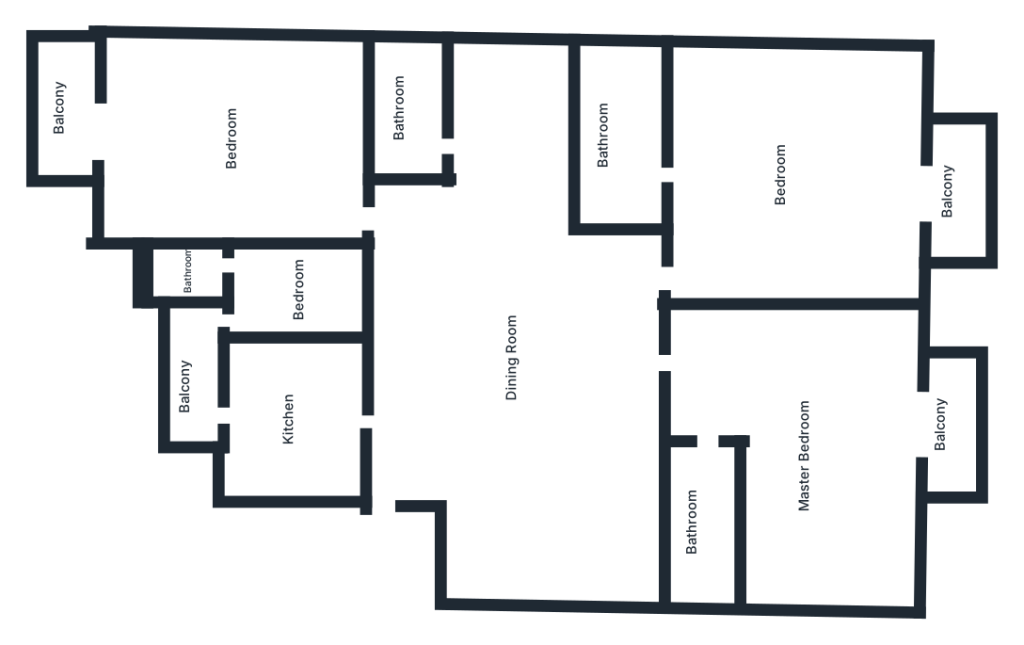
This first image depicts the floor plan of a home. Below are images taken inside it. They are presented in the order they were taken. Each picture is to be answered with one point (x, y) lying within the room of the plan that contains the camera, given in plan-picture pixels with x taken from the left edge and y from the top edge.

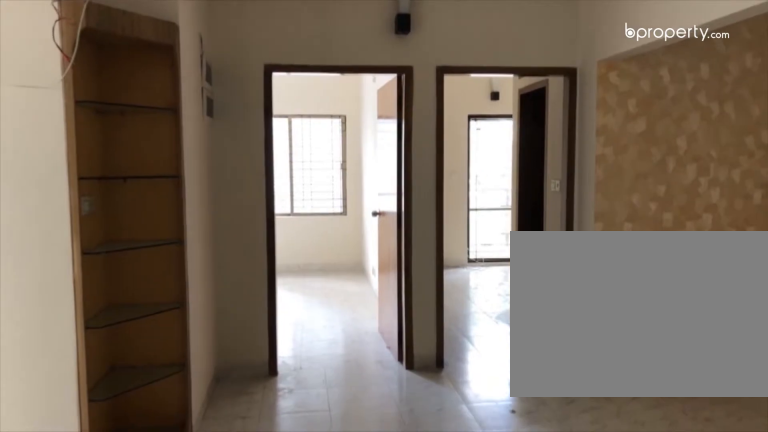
(462, 308)
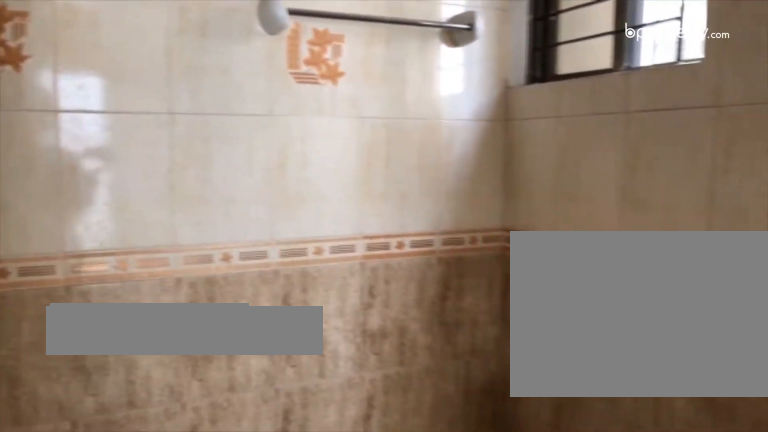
(626, 136)
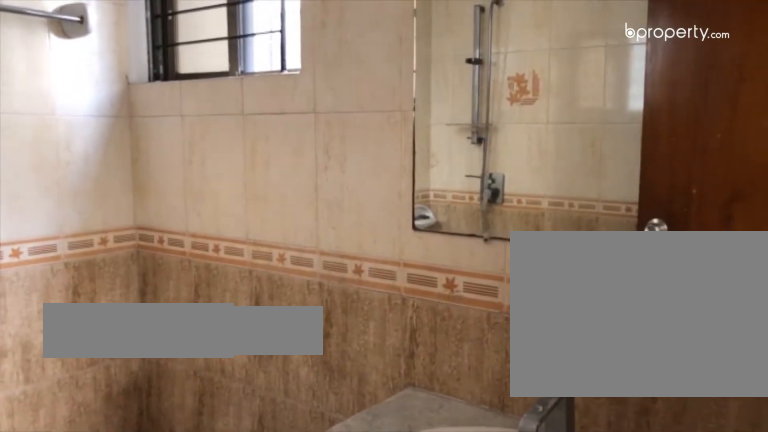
(626, 136)
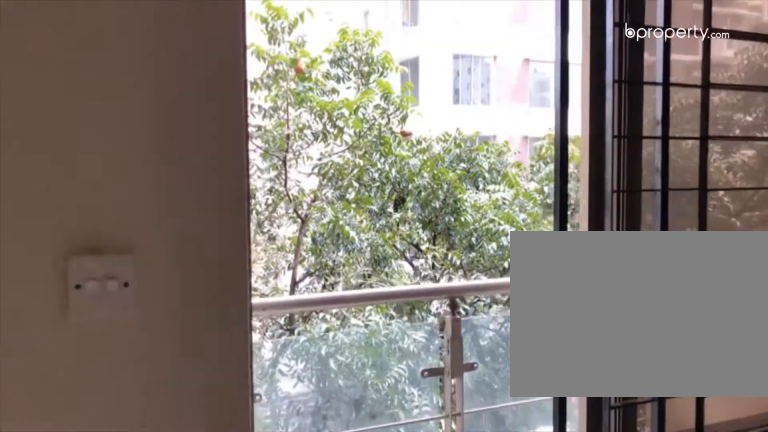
(938, 424)
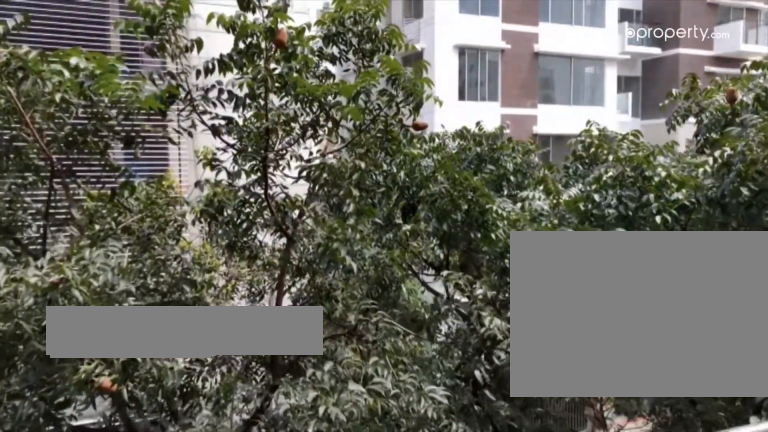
(938, 424)
